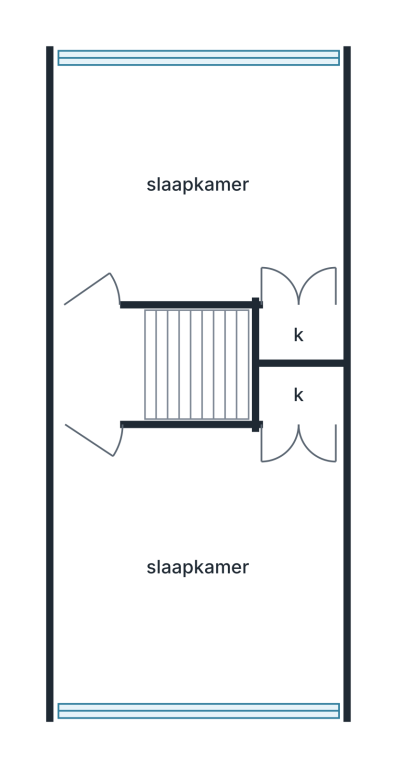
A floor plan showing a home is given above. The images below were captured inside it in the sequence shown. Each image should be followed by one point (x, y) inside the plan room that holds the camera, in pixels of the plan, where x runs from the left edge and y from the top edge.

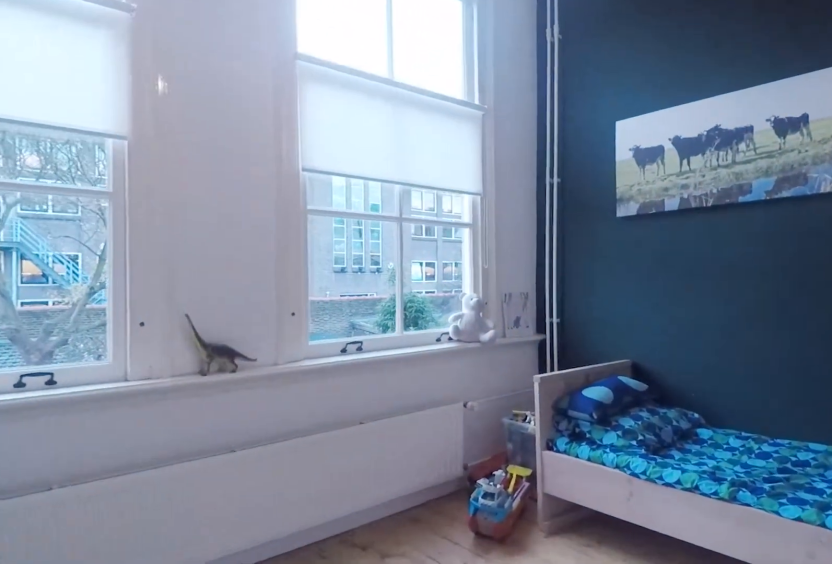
(297, 169)
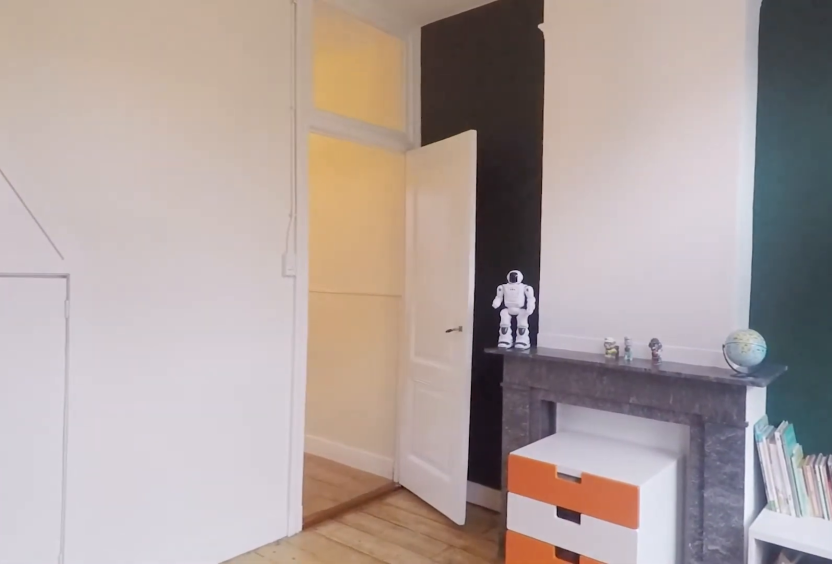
(297, 169)
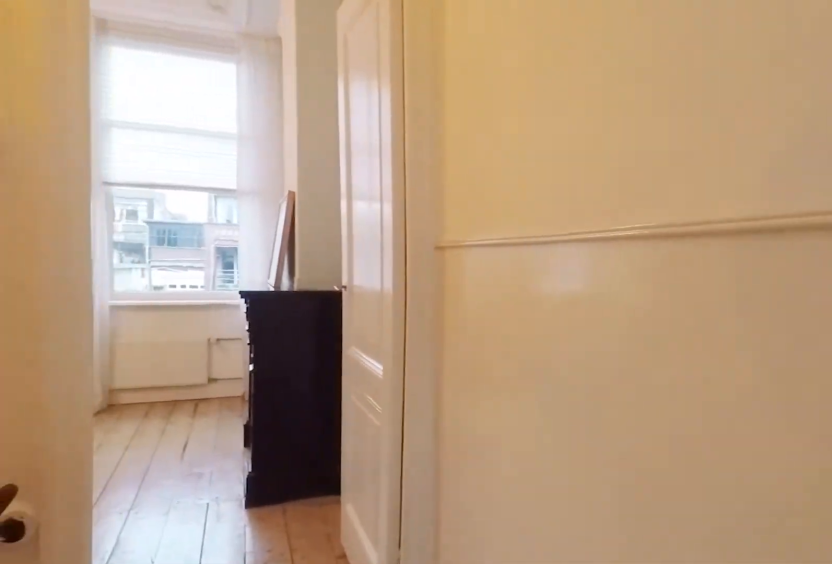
(99, 363)
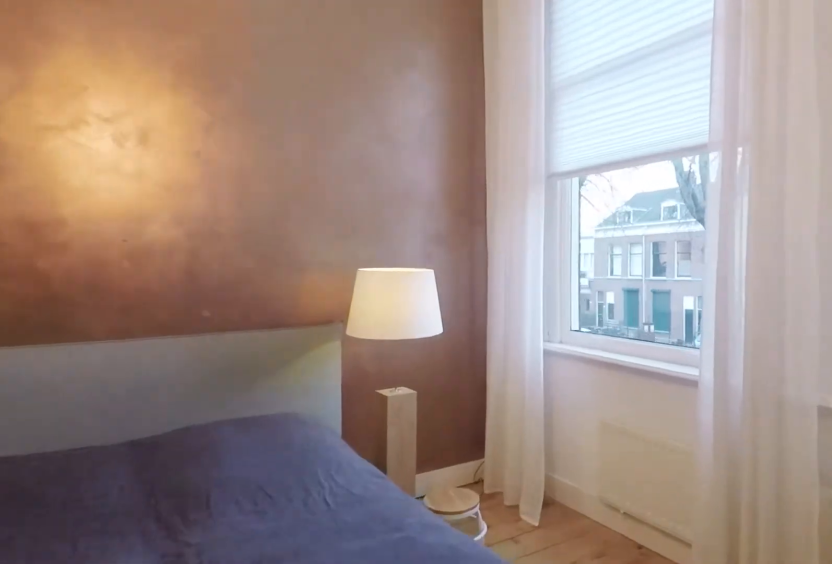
(217, 513)
